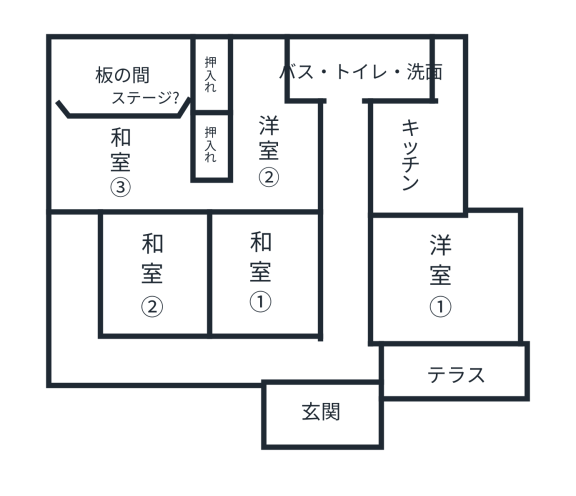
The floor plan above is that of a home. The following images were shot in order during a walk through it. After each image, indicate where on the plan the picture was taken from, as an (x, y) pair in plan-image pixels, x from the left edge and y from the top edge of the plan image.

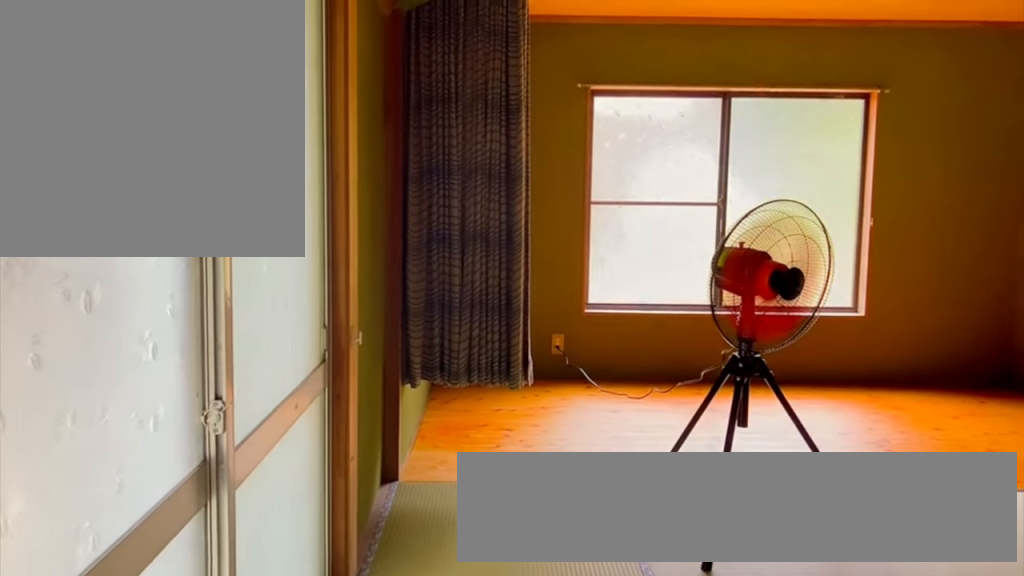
(92, 179)
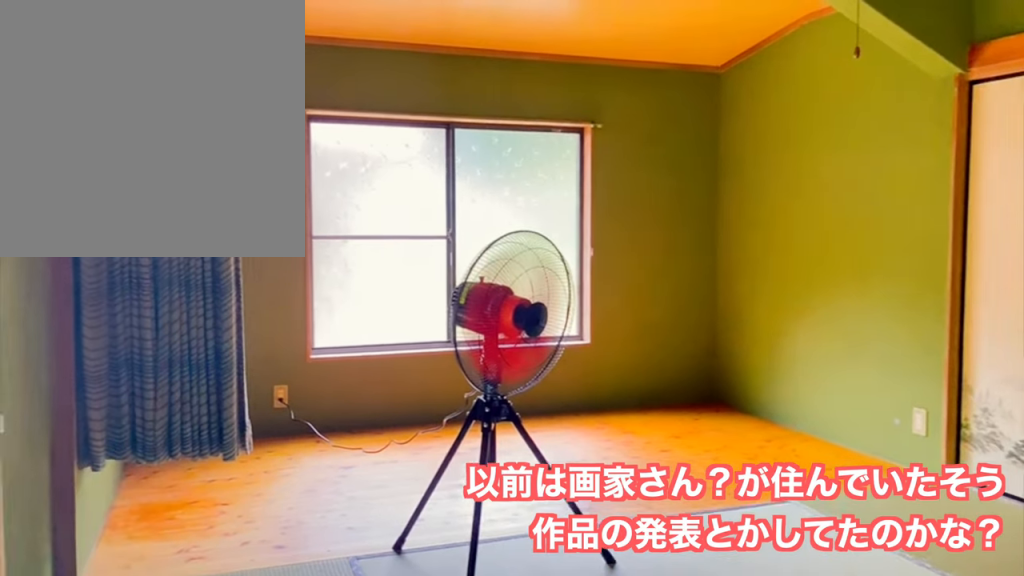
(111, 178)
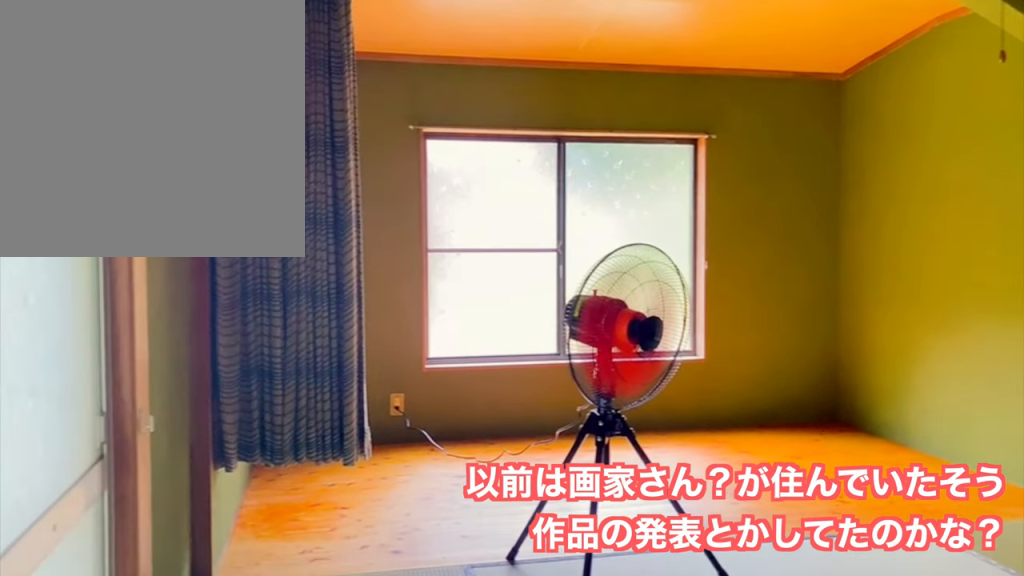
(116, 177)
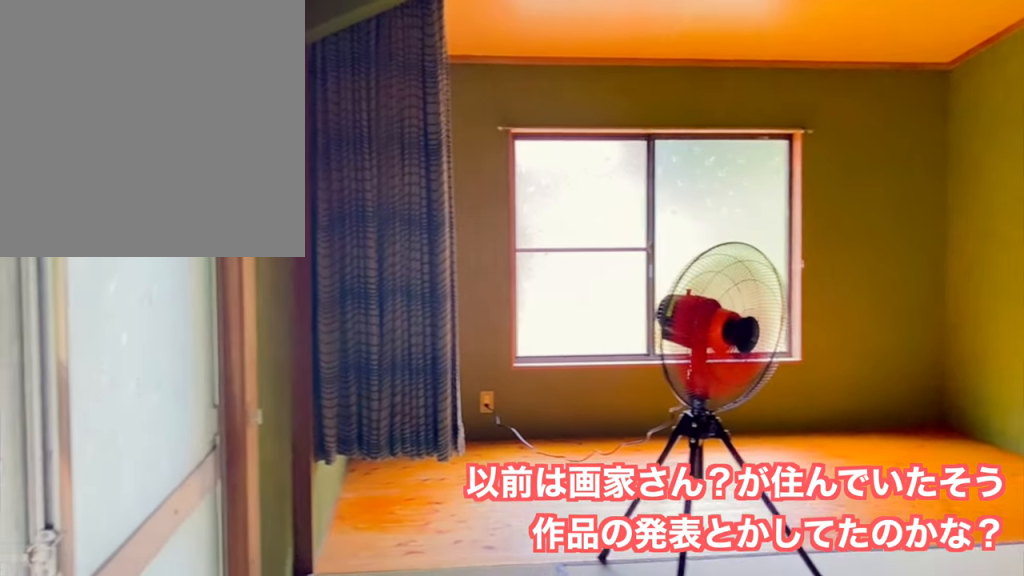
(119, 177)
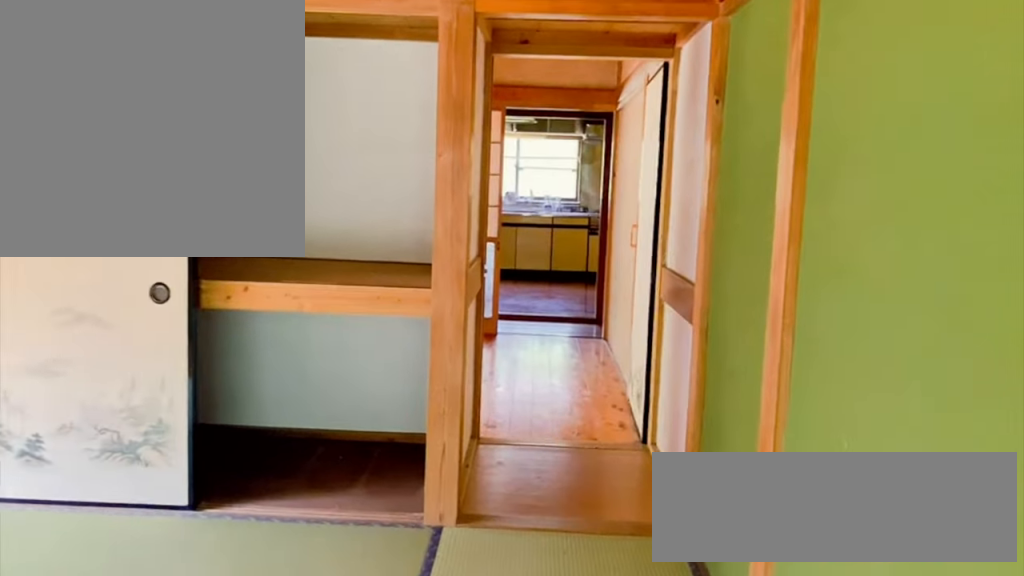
(174, 182)
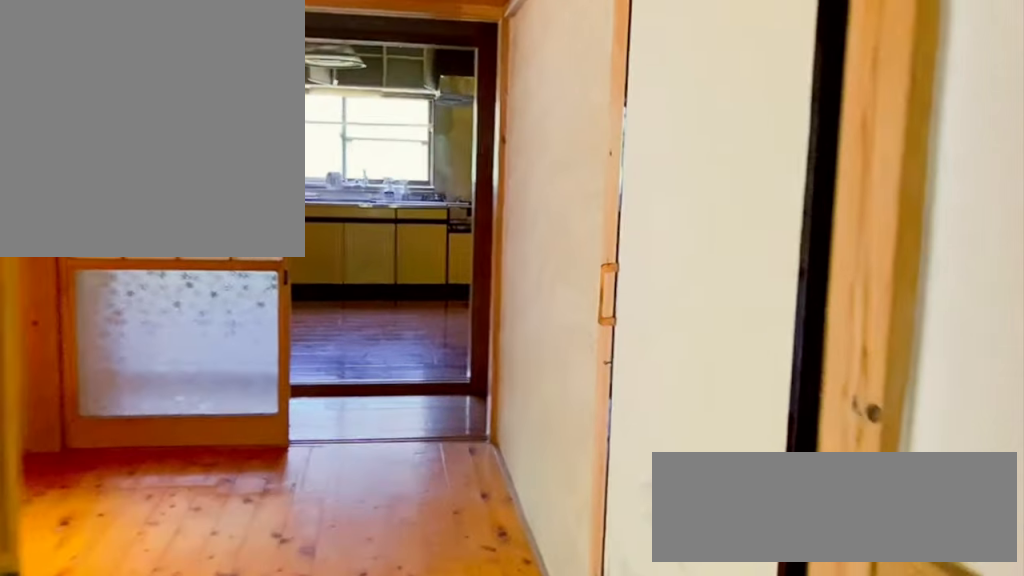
(245, 190)
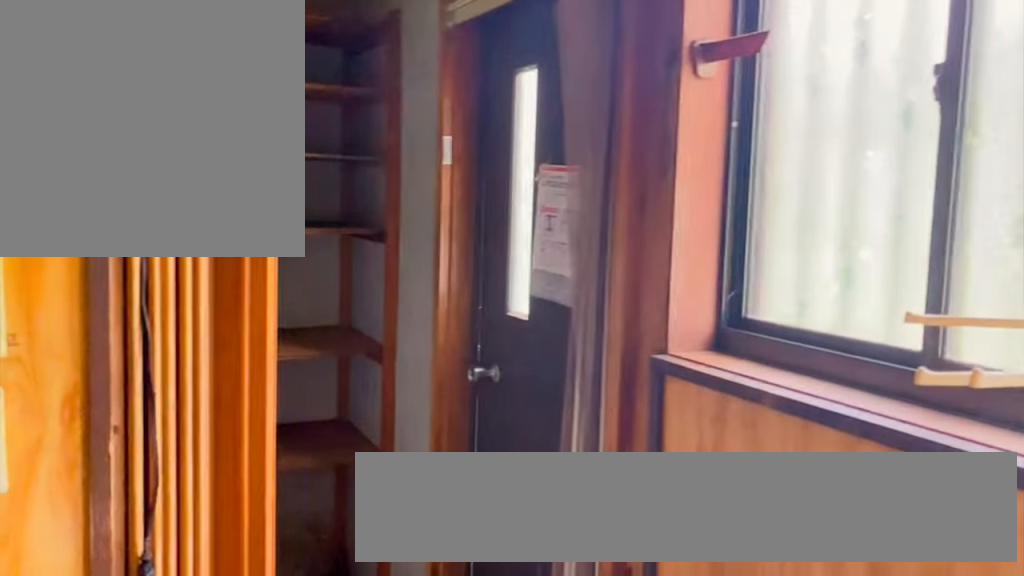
(408, 154)
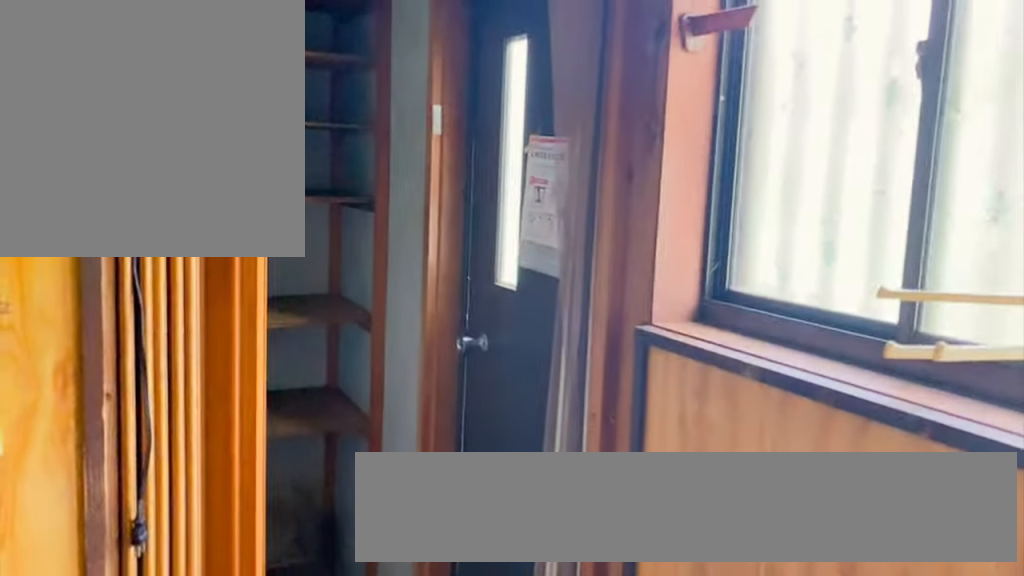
(406, 154)
